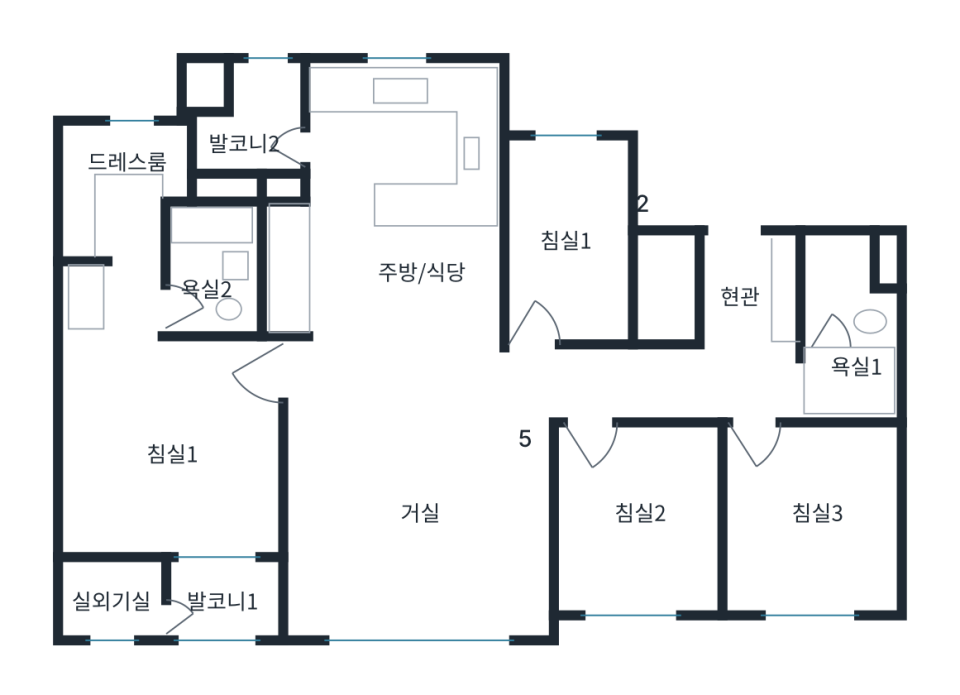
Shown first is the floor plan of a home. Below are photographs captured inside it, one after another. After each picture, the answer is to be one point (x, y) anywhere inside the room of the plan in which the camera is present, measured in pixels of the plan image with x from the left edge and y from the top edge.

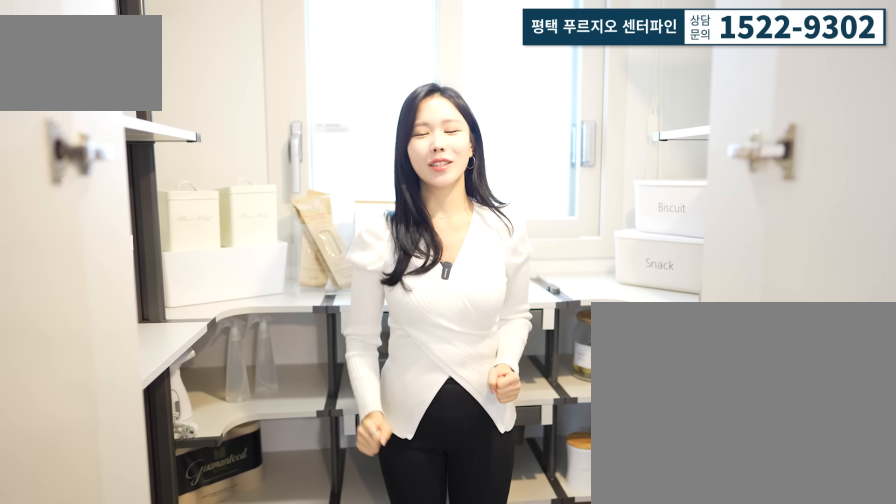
(566, 268)
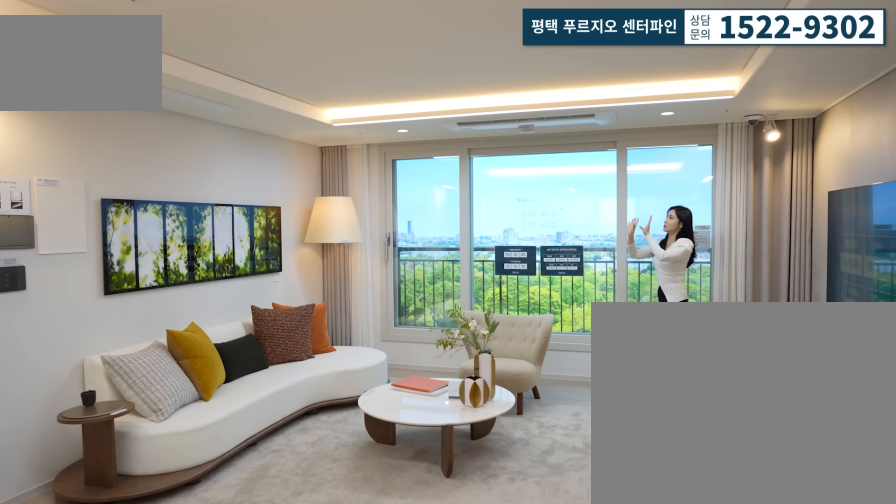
(411, 535)
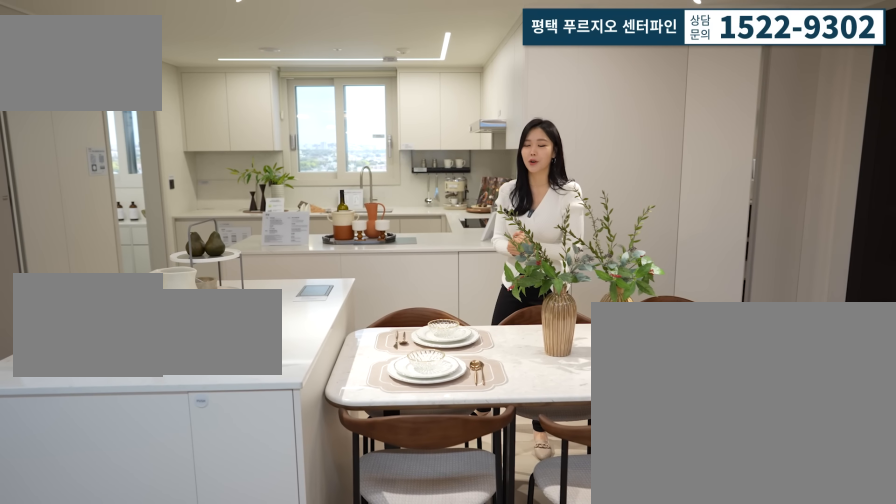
(411, 233)
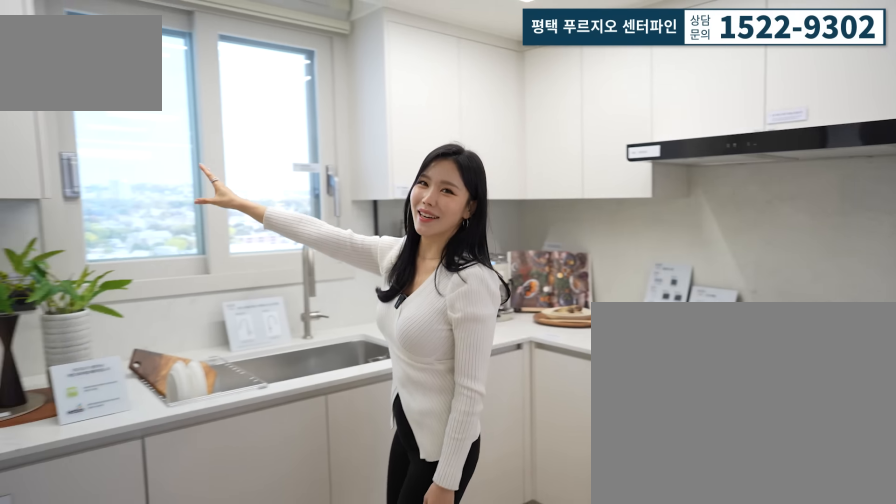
(411, 233)
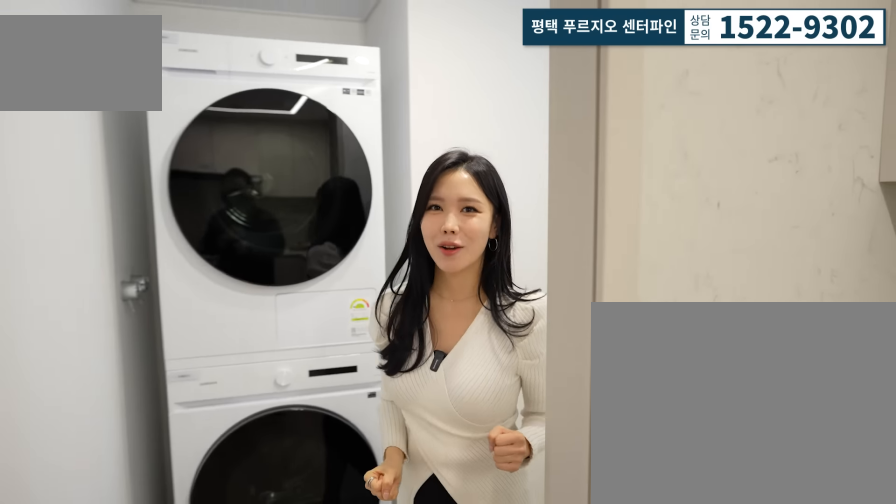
(239, 118)
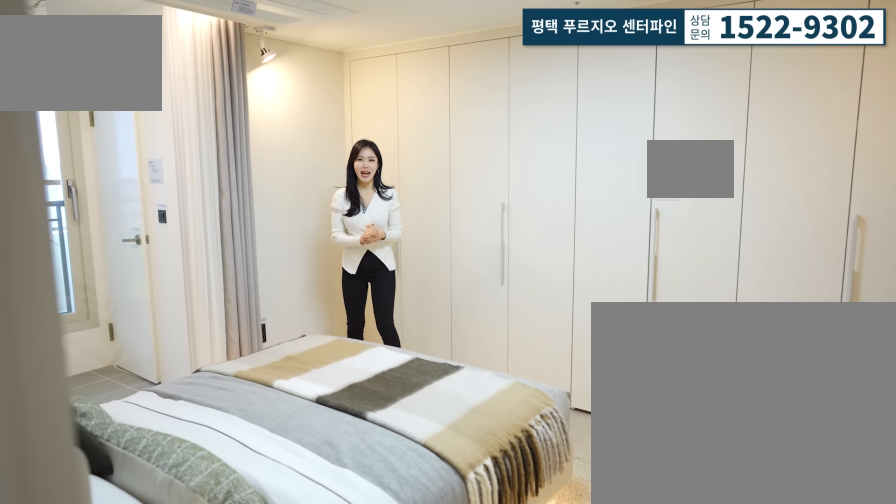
(172, 452)
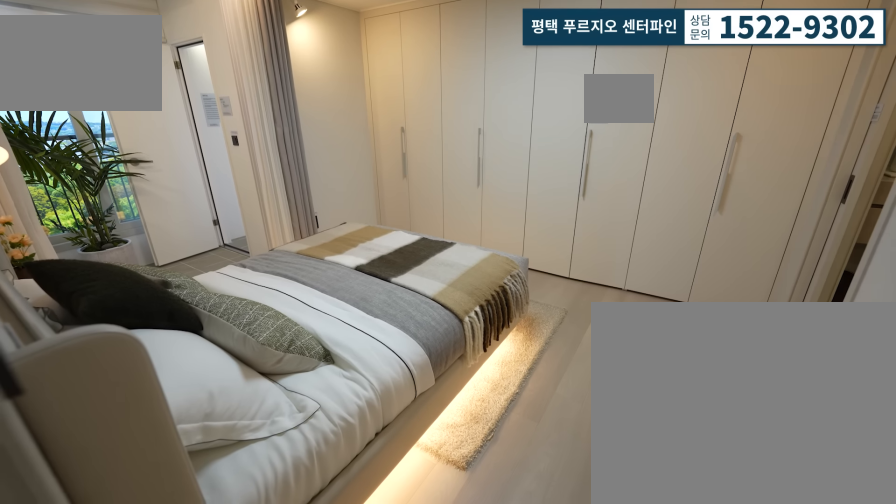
(172, 453)
